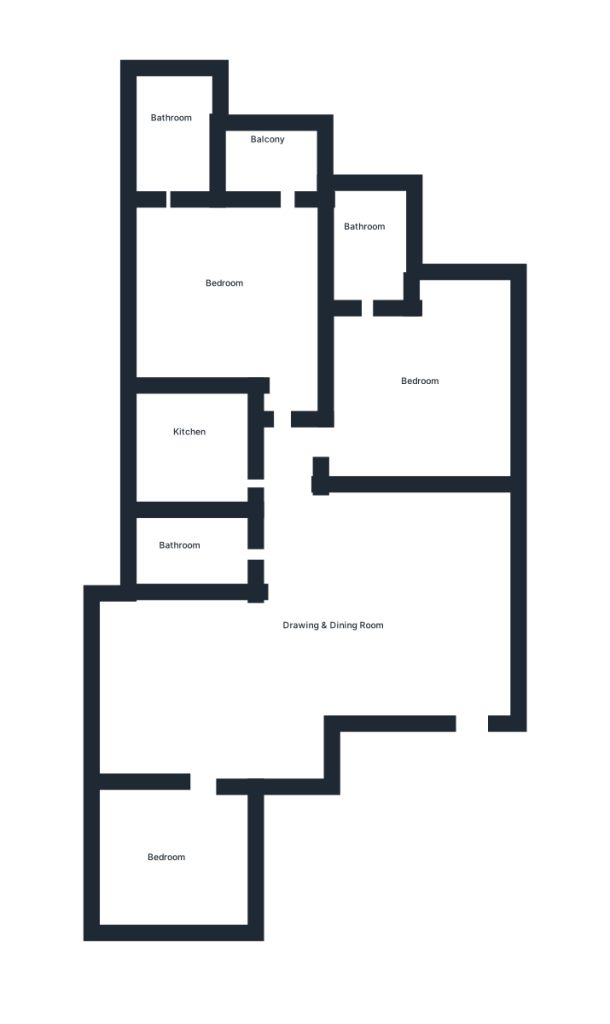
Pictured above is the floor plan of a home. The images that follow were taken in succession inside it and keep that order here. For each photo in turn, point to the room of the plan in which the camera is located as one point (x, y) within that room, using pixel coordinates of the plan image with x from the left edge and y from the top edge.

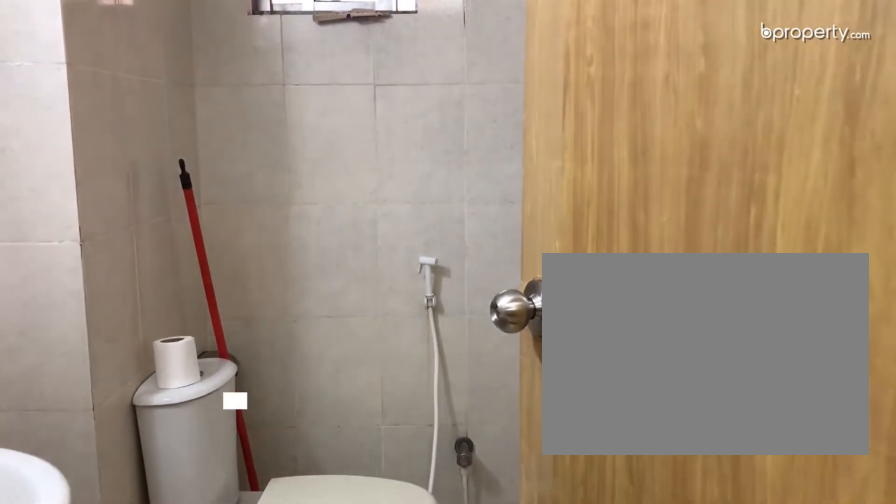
(281, 546)
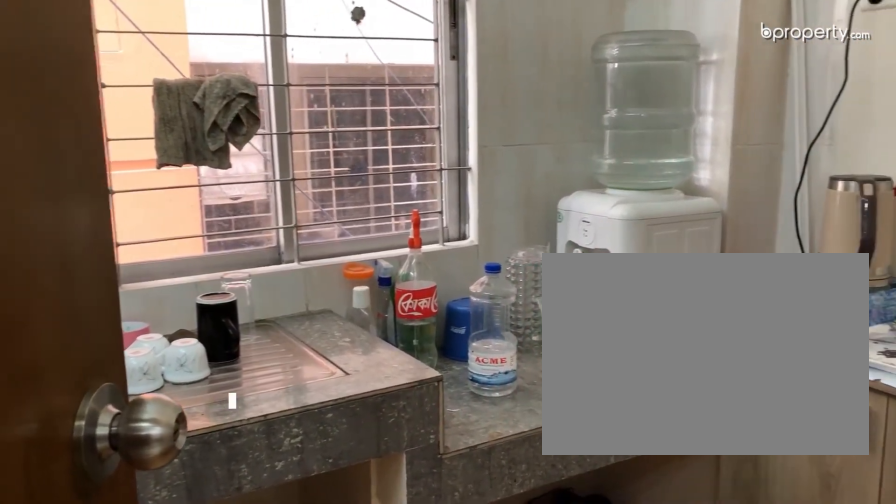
(200, 442)
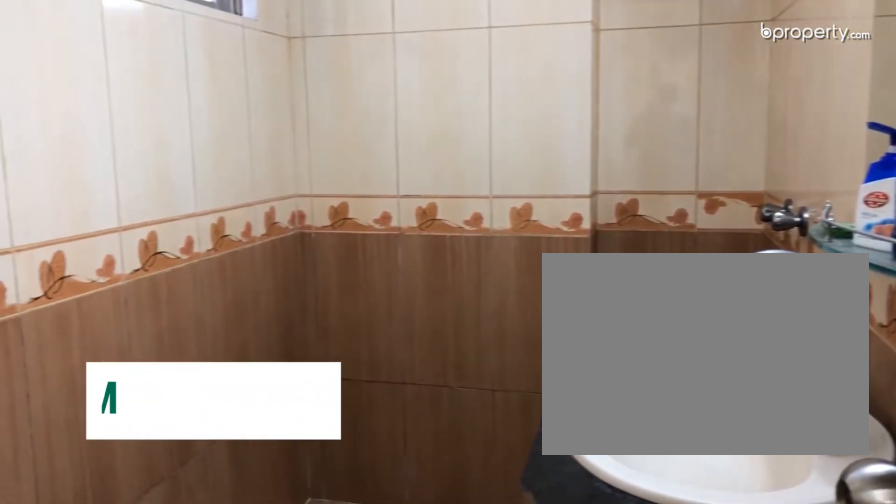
(177, 120)
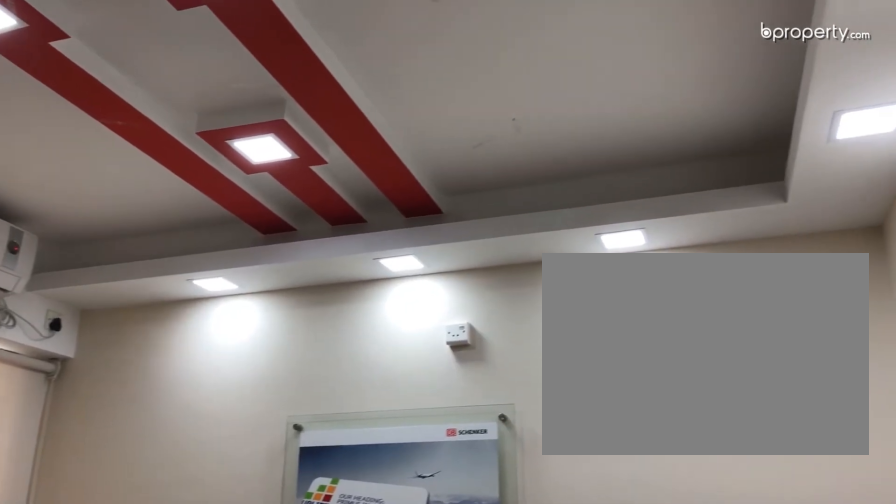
(422, 373)
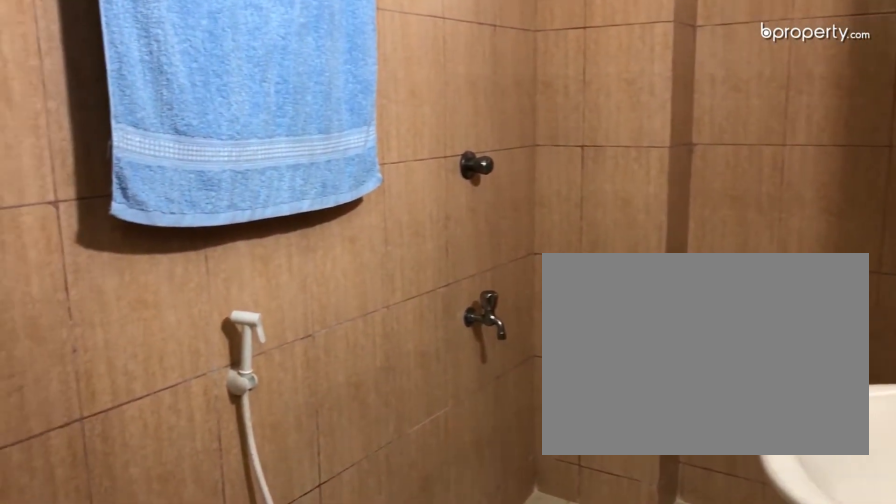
(364, 250)
